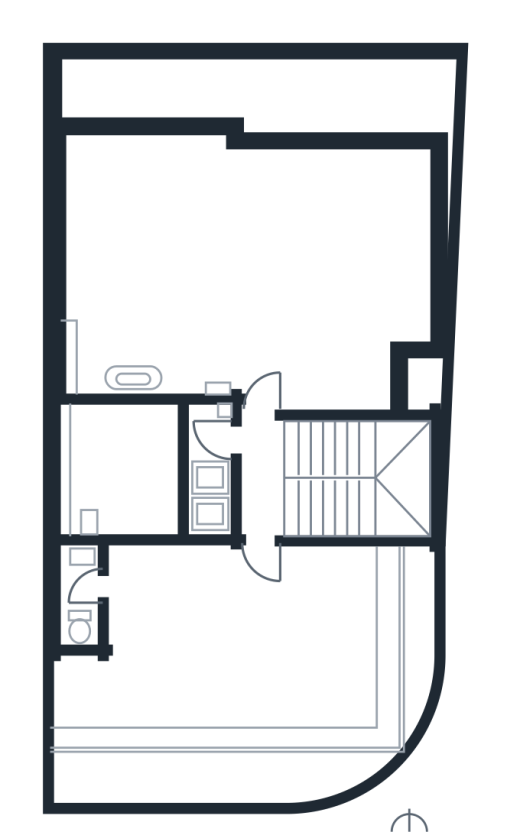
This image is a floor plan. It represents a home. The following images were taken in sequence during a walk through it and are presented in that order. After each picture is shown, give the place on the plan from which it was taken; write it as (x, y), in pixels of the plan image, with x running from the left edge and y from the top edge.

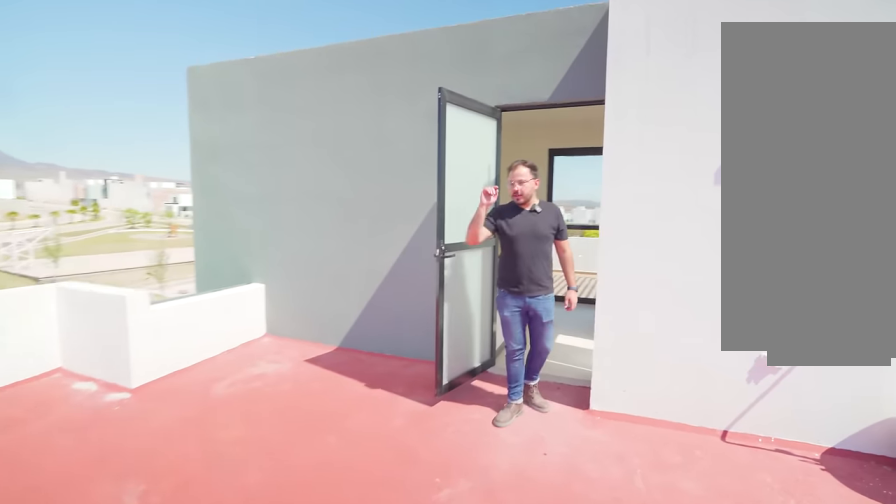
(177, 210)
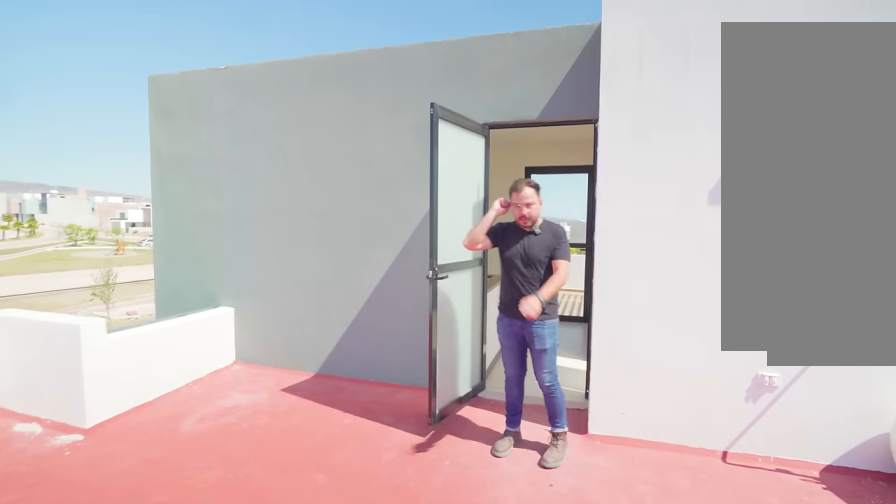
(185, 218)
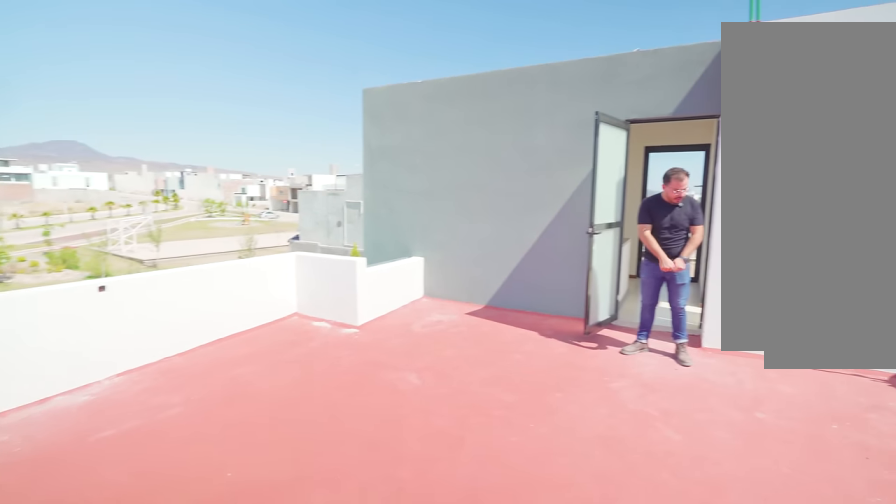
(268, 277)
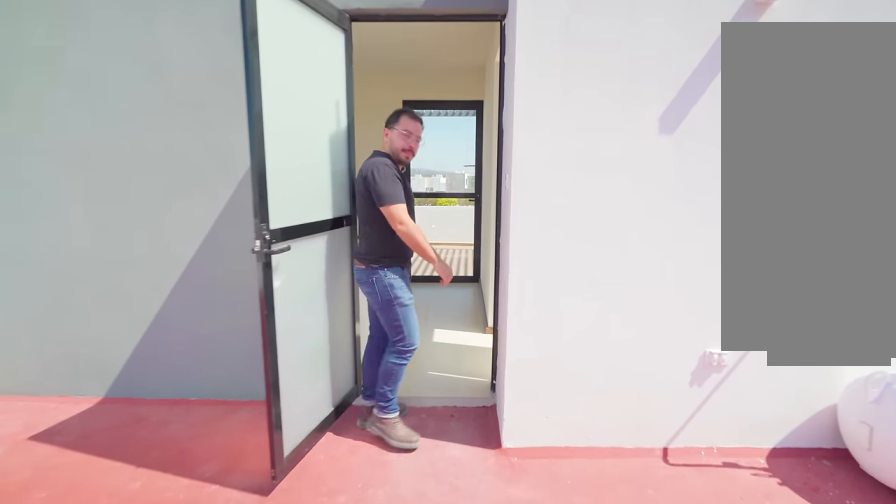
(250, 239)
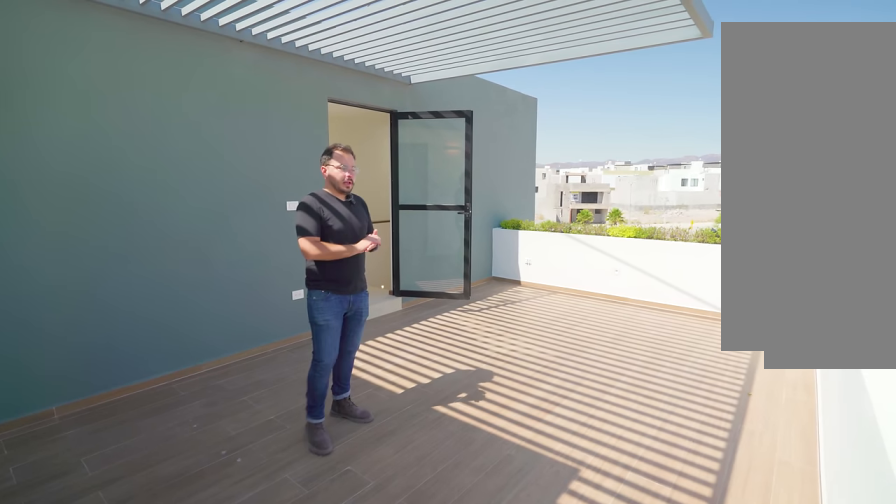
(81, 724)
